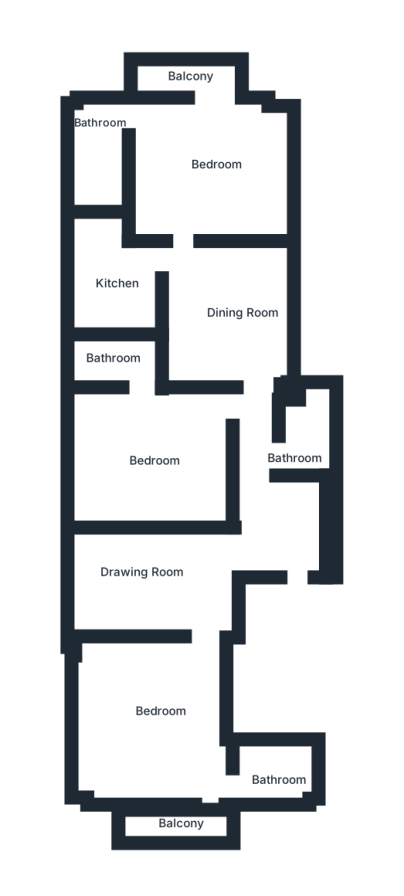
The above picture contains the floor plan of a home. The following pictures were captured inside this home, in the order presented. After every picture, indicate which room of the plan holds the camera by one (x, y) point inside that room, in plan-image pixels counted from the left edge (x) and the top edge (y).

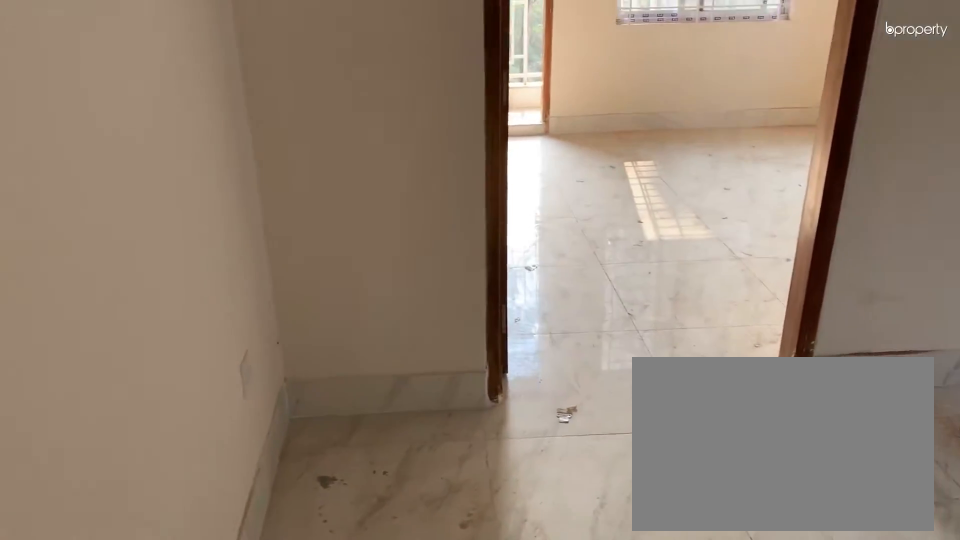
(157, 587)
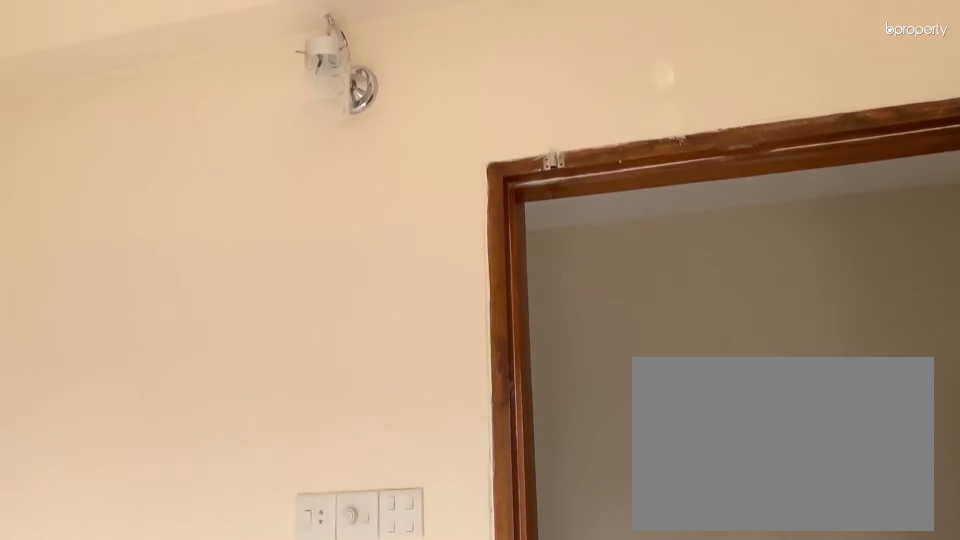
(165, 750)
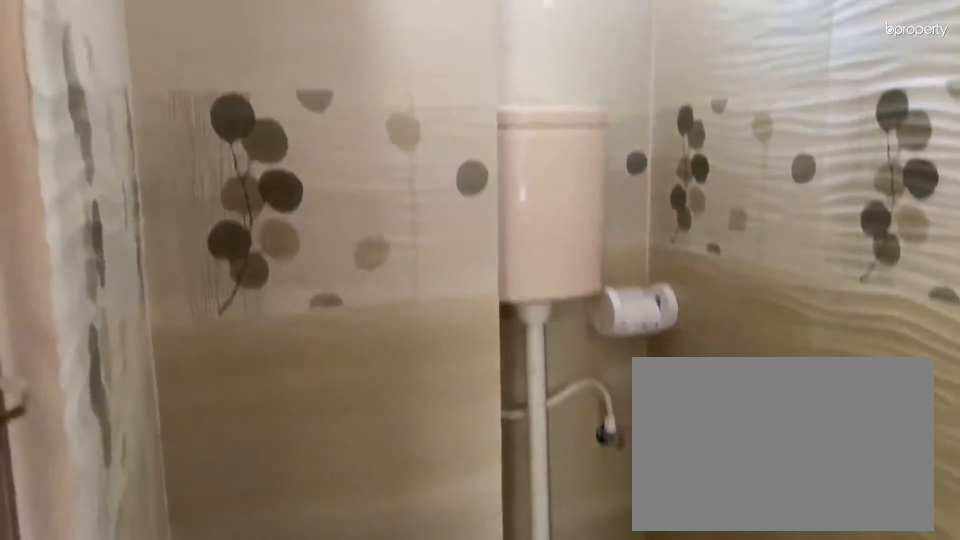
(311, 430)
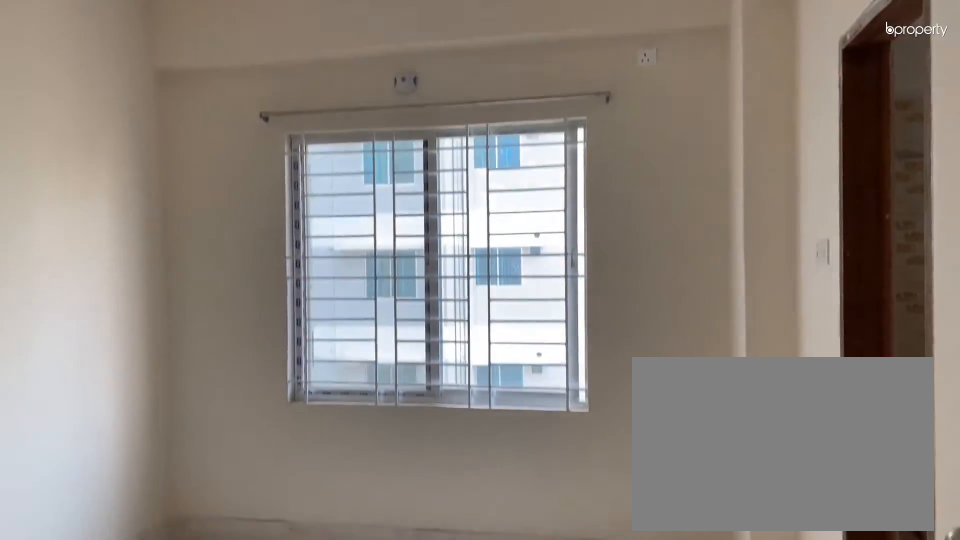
(143, 445)
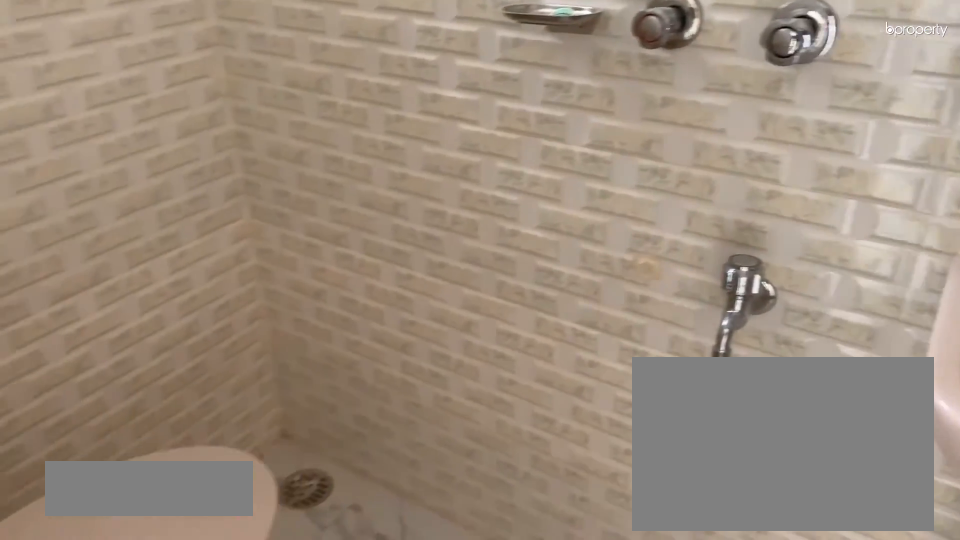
(125, 356)
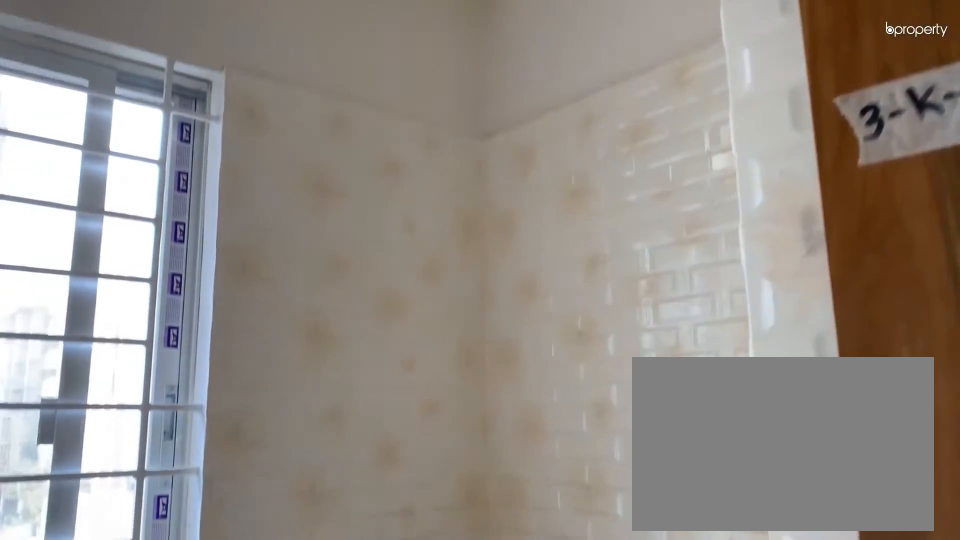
(123, 269)
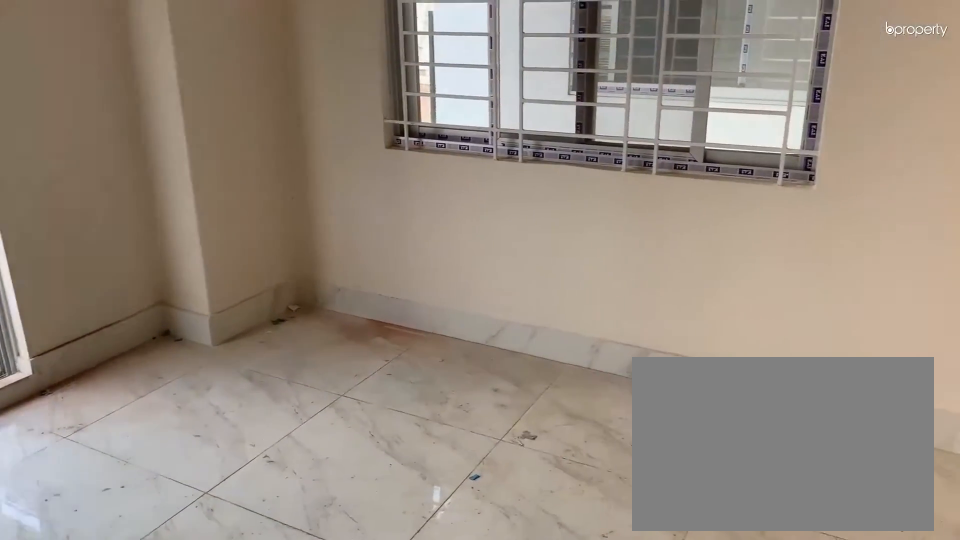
(188, 147)
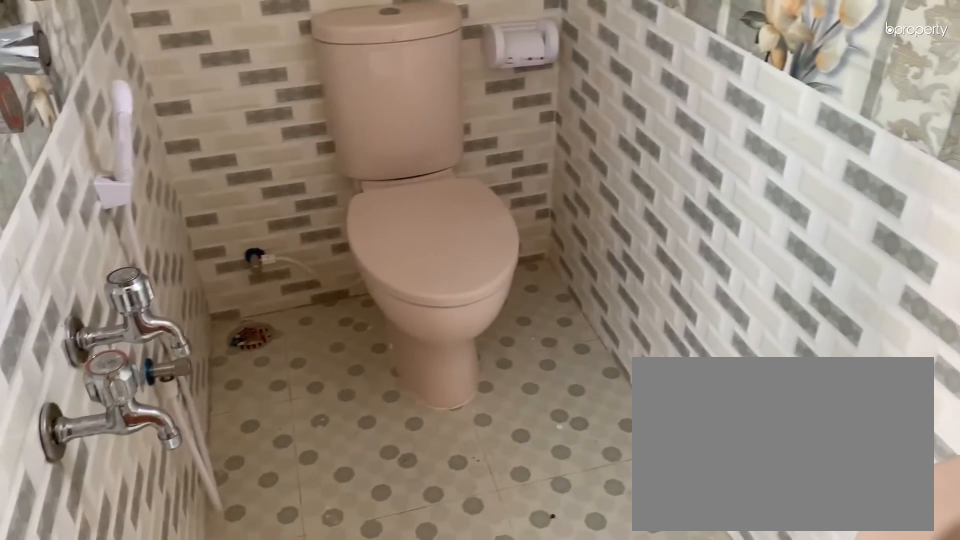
(92, 161)
